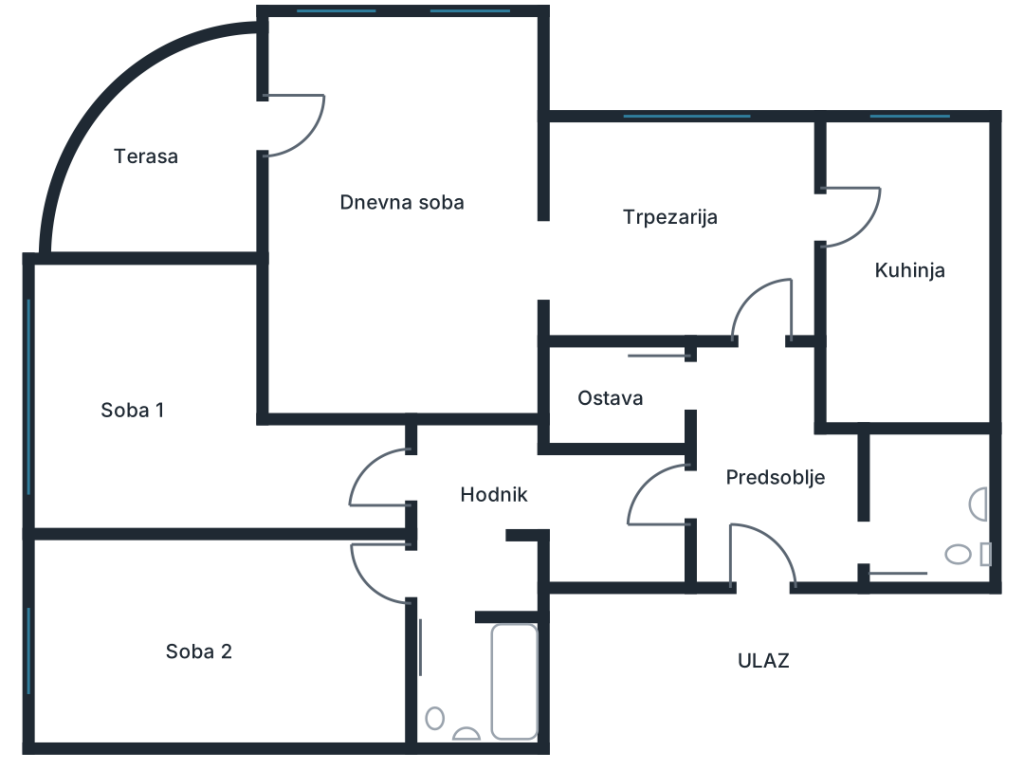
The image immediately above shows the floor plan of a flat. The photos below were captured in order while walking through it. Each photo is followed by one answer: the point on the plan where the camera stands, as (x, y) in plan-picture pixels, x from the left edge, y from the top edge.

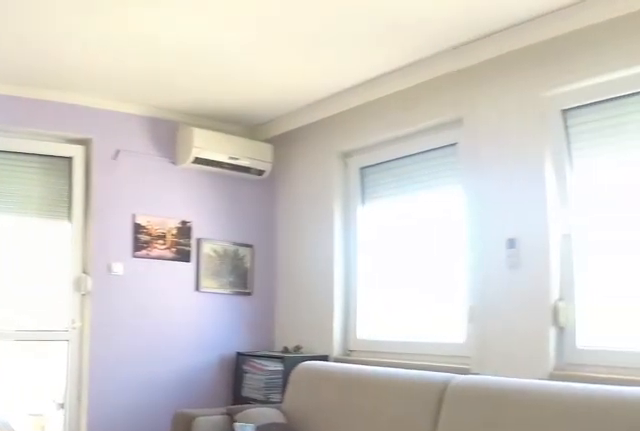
(537, 285)
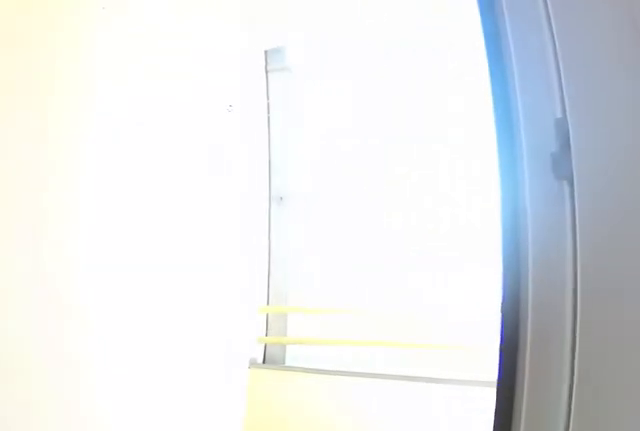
(310, 125)
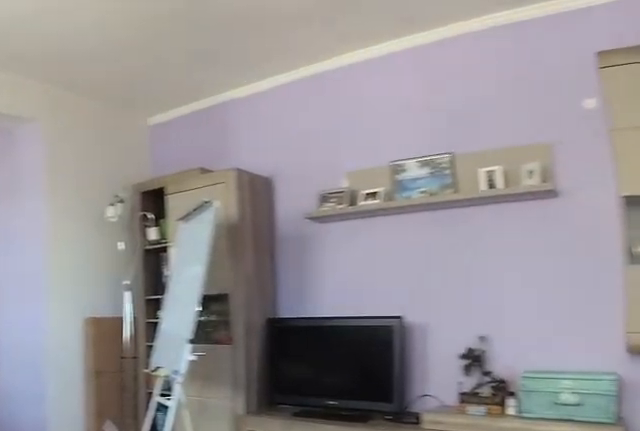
(280, 114)
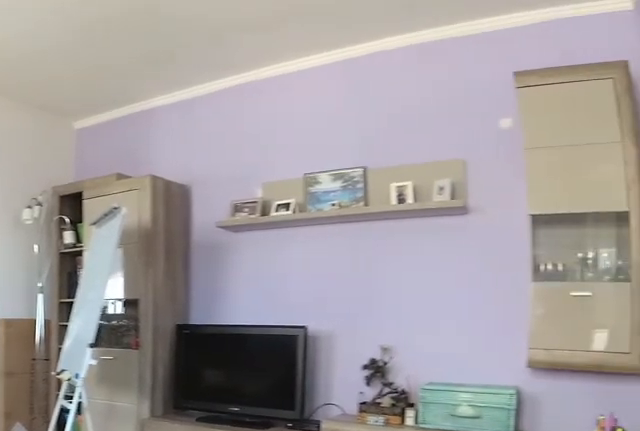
(289, 113)
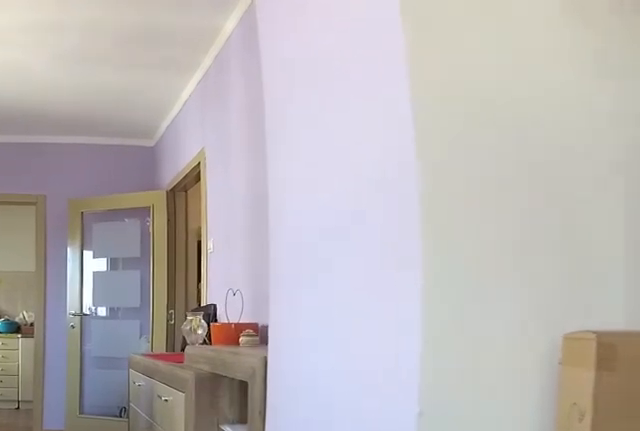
(448, 266)
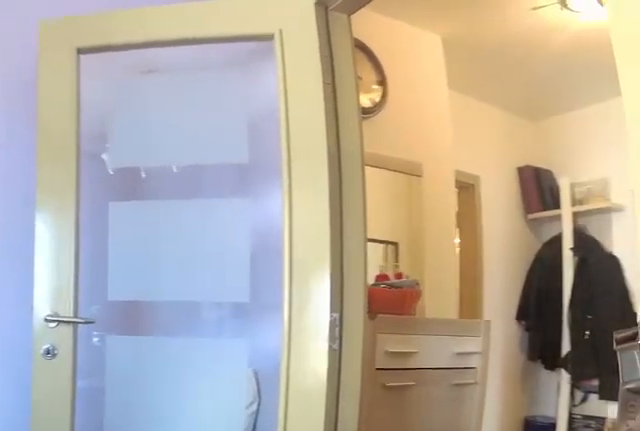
(684, 266)
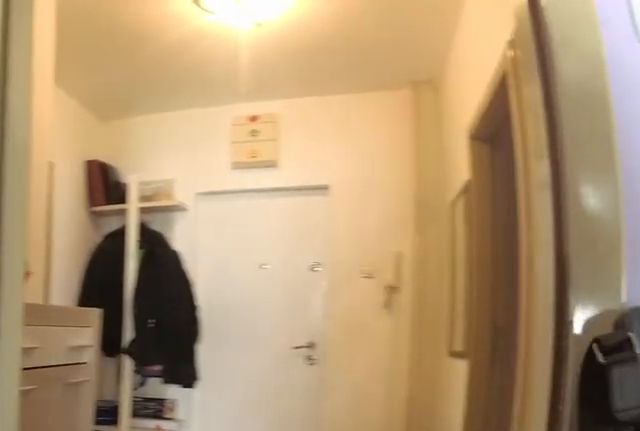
(730, 273)
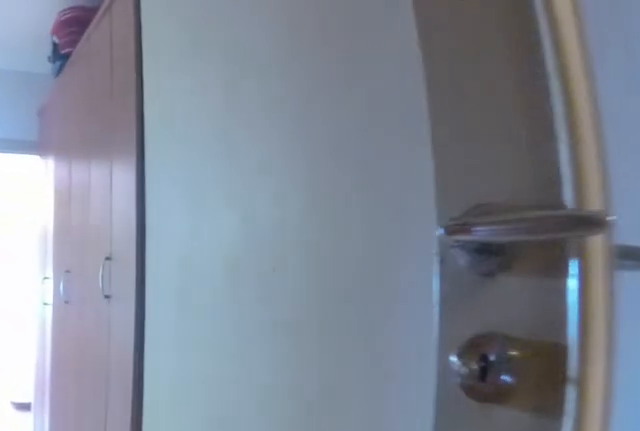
(700, 511)
